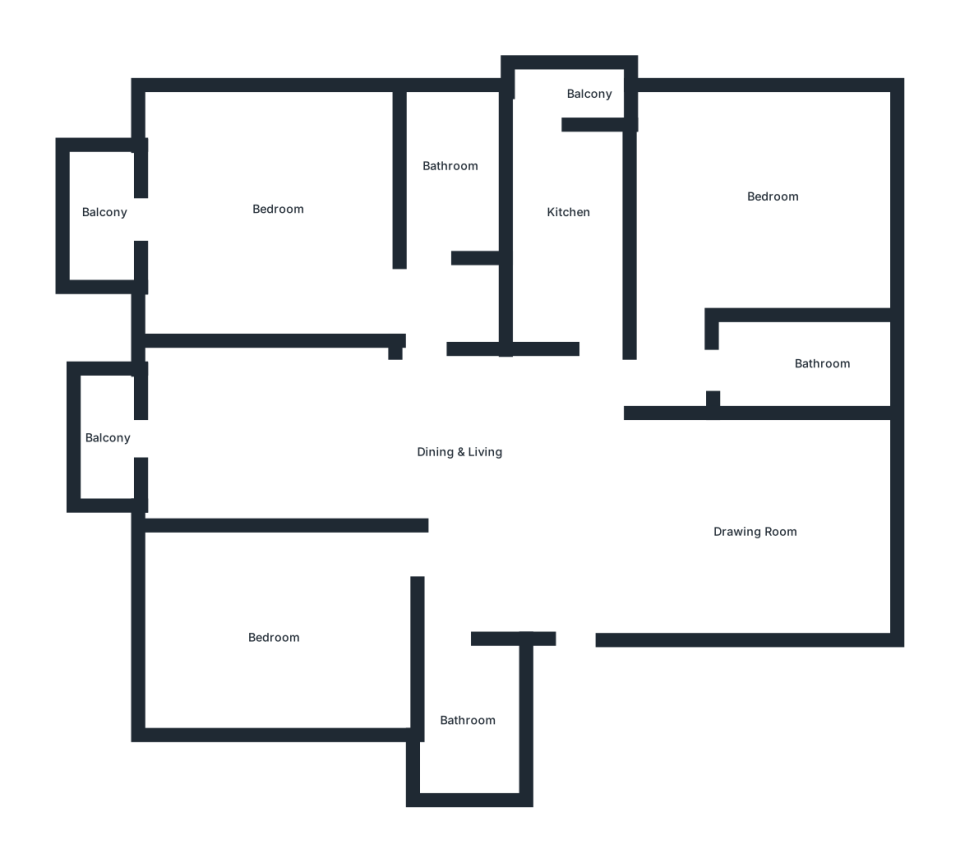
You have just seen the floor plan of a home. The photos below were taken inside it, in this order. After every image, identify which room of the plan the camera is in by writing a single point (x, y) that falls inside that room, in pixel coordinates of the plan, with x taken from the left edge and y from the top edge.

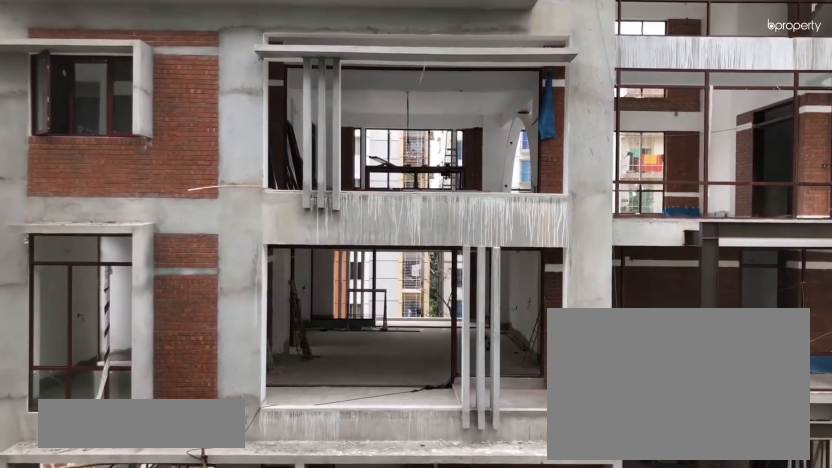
(98, 218)
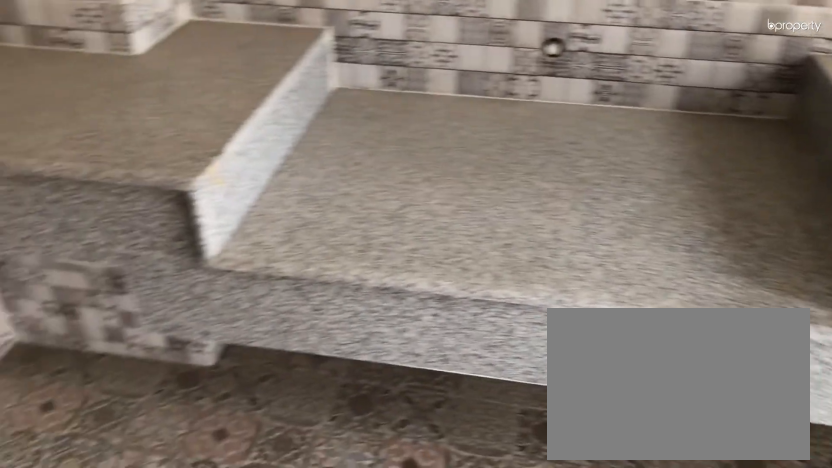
(565, 227)
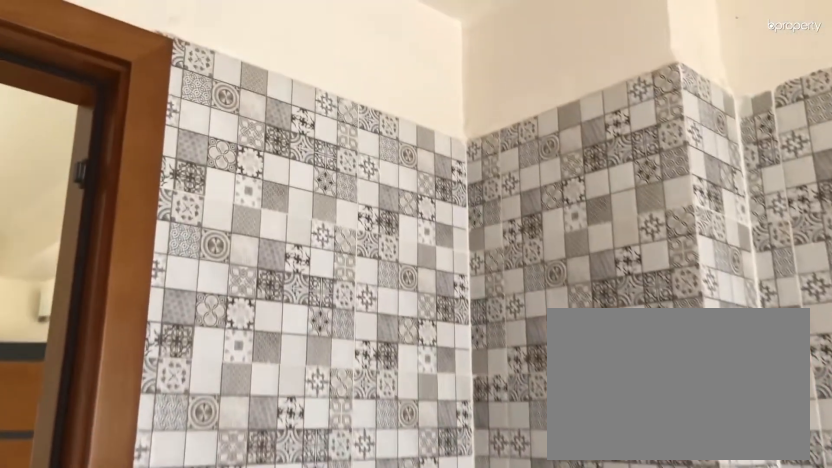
(565, 227)
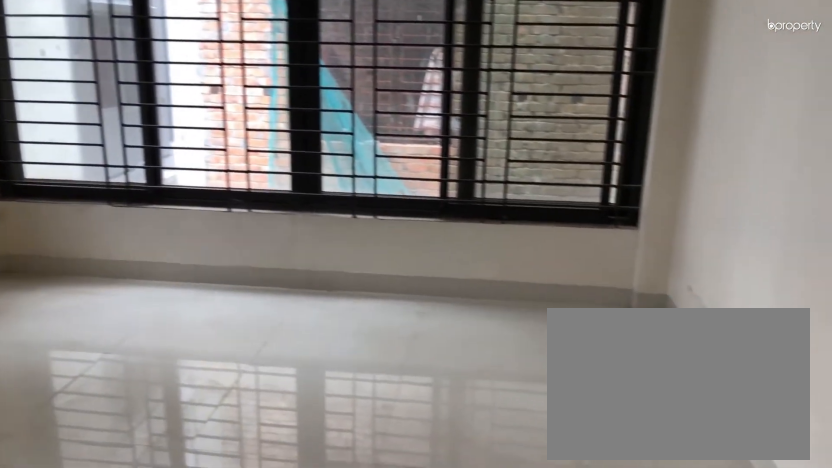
(767, 201)
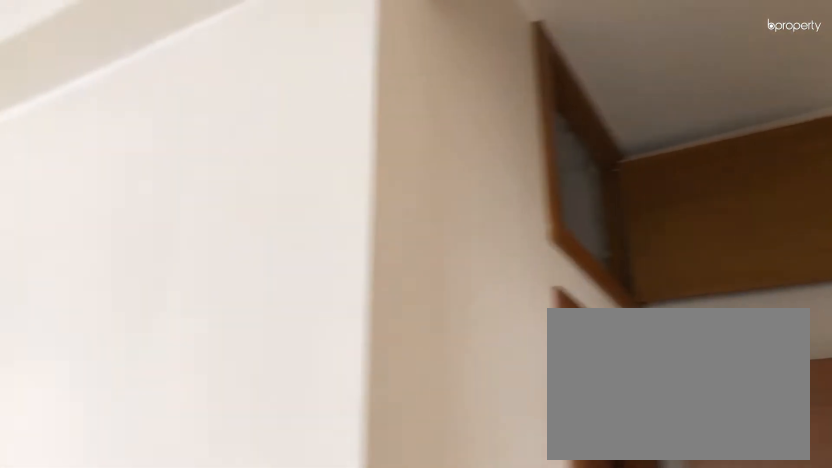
(767, 201)
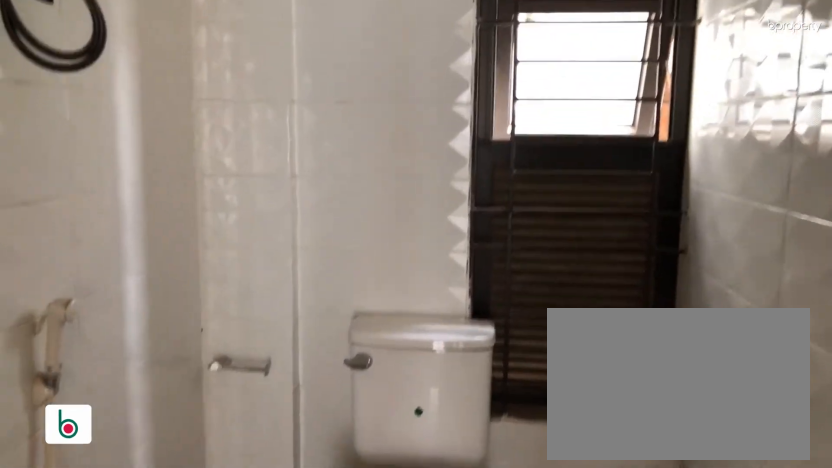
(803, 360)
